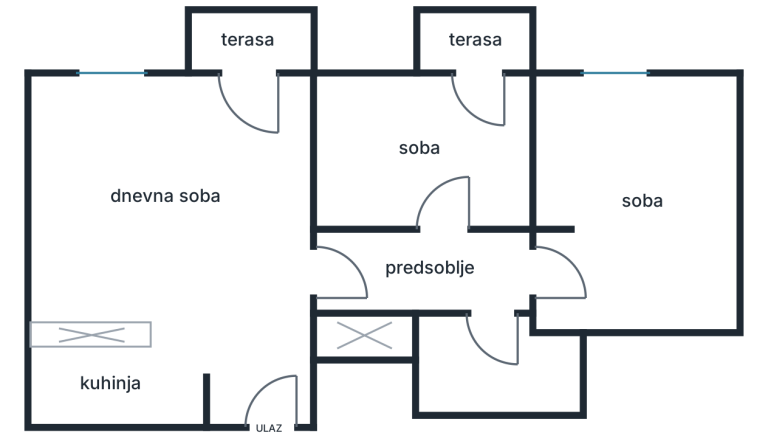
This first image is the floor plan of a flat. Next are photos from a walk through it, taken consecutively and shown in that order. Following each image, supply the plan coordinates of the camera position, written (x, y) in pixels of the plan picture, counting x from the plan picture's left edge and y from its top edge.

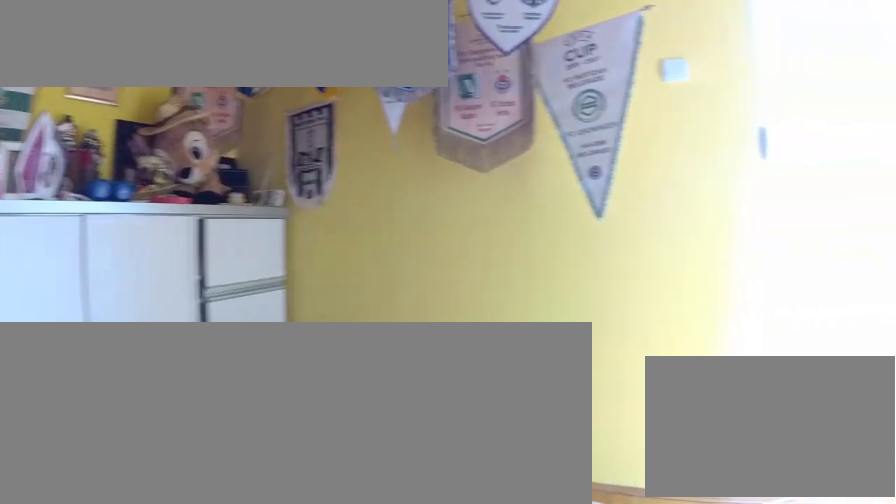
(415, 196)
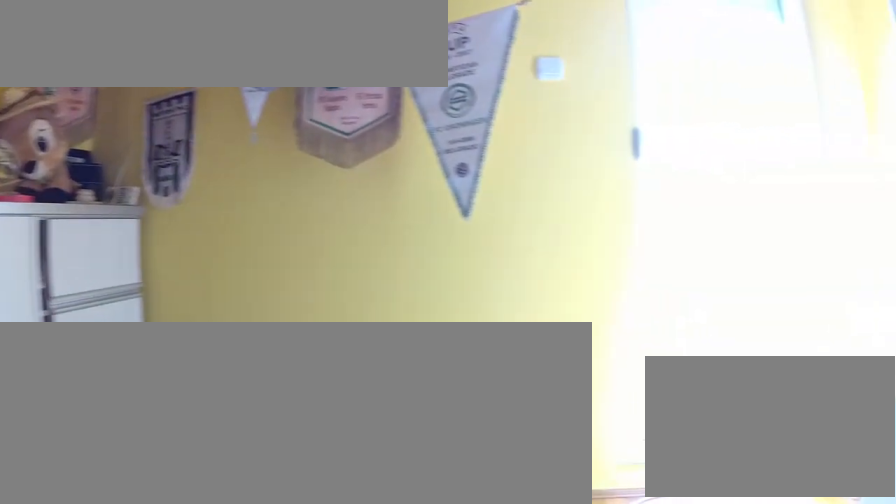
(413, 192)
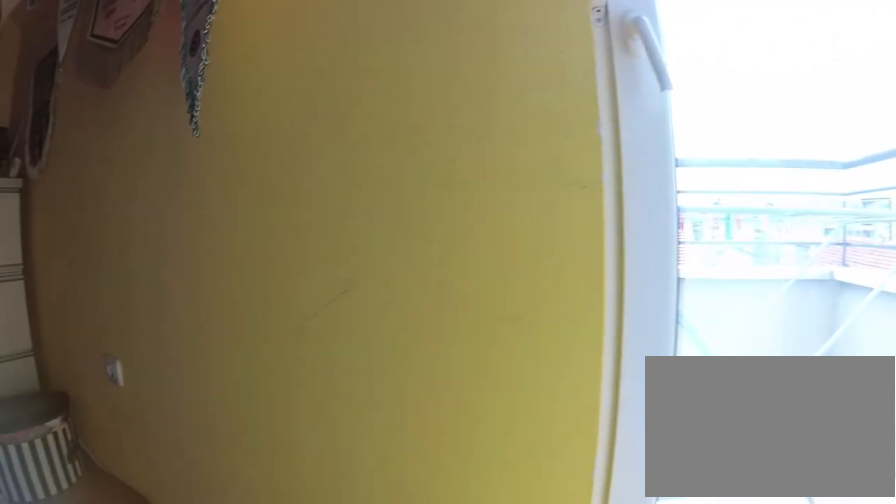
(457, 159)
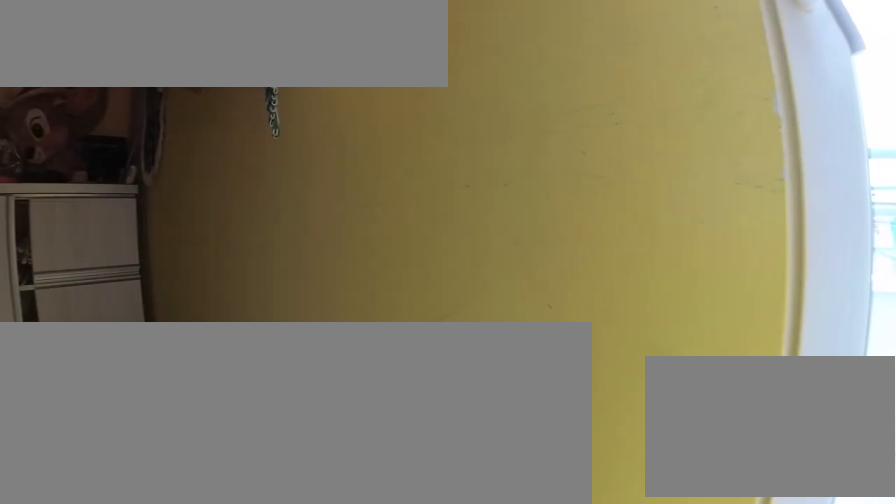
(463, 157)
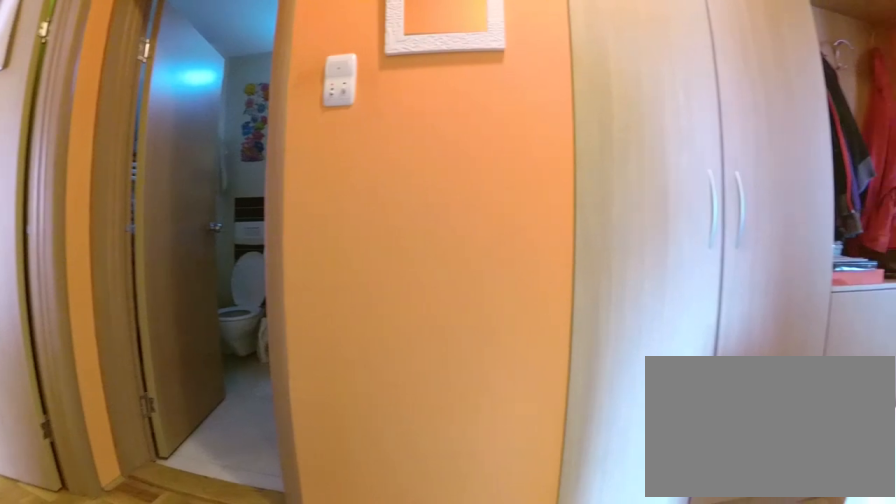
(455, 222)
